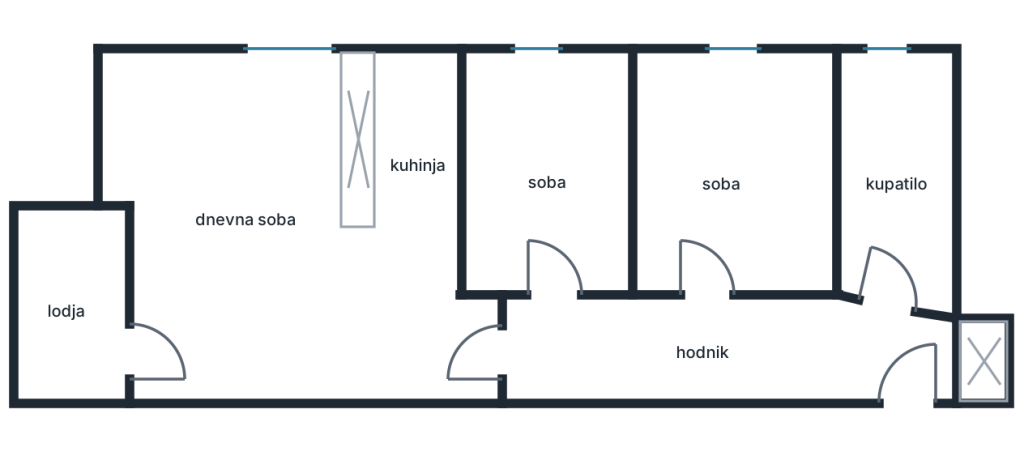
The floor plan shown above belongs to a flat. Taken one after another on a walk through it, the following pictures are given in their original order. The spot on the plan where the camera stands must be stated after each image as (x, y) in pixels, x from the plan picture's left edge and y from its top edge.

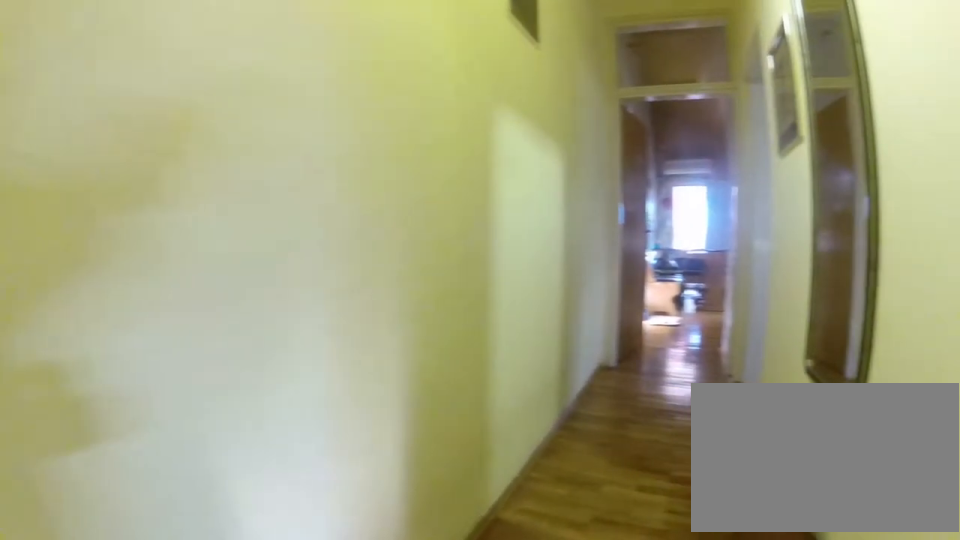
(712, 317)
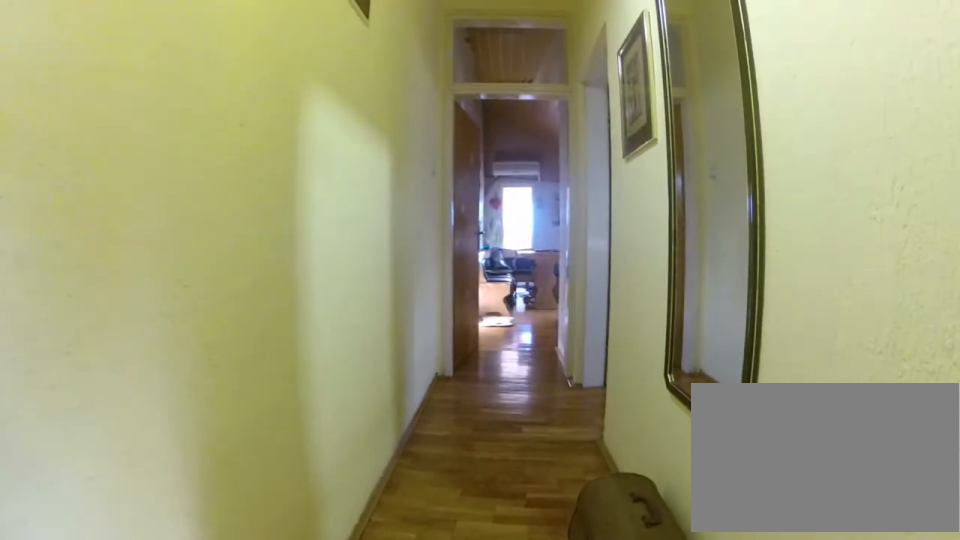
(700, 340)
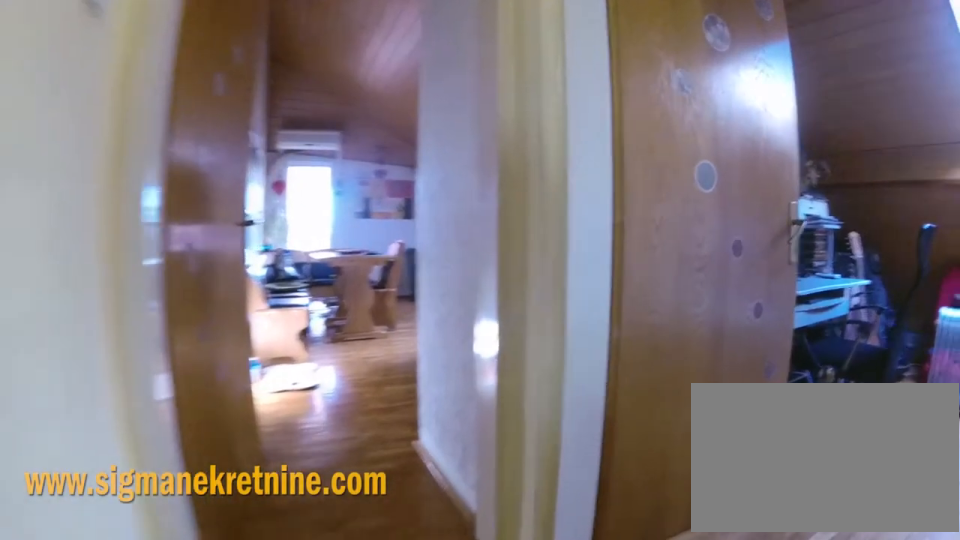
(586, 341)
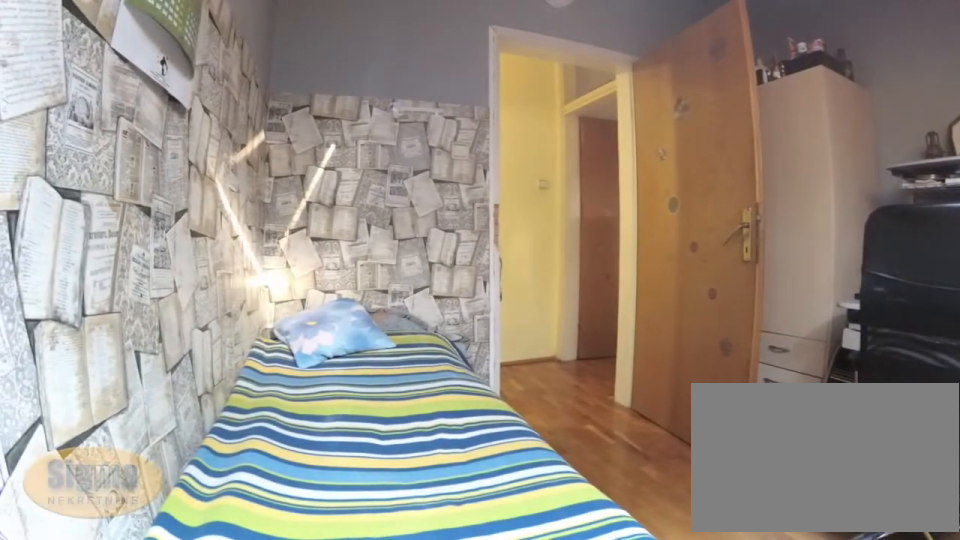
(589, 100)
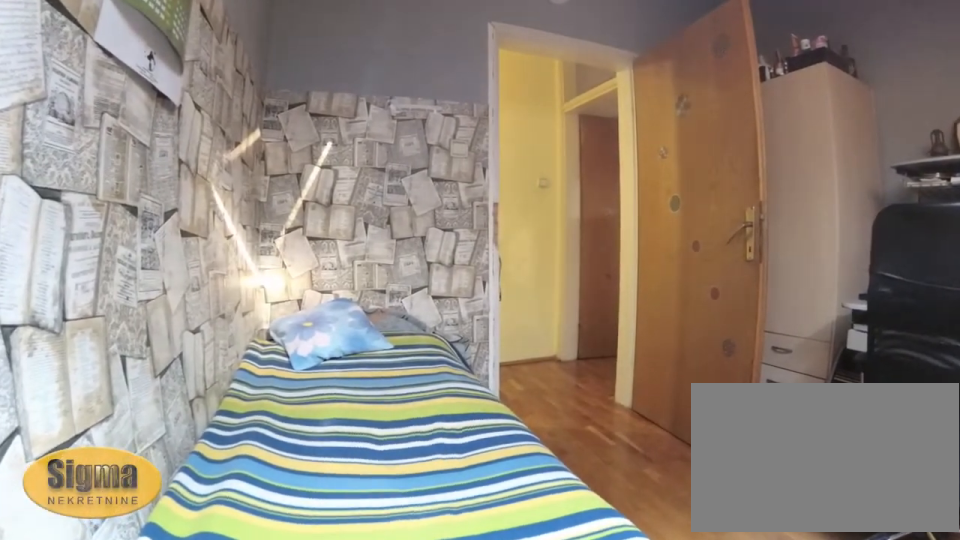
(584, 108)
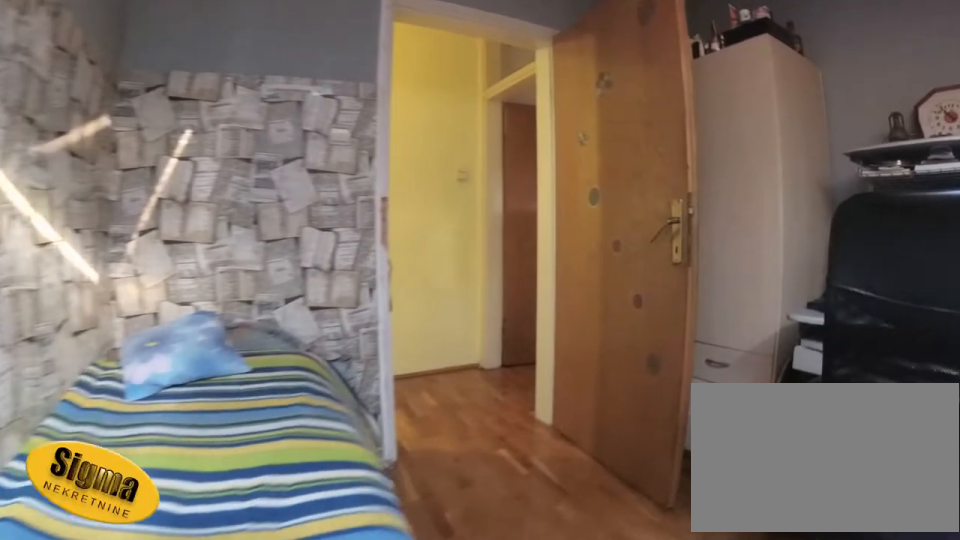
(571, 131)
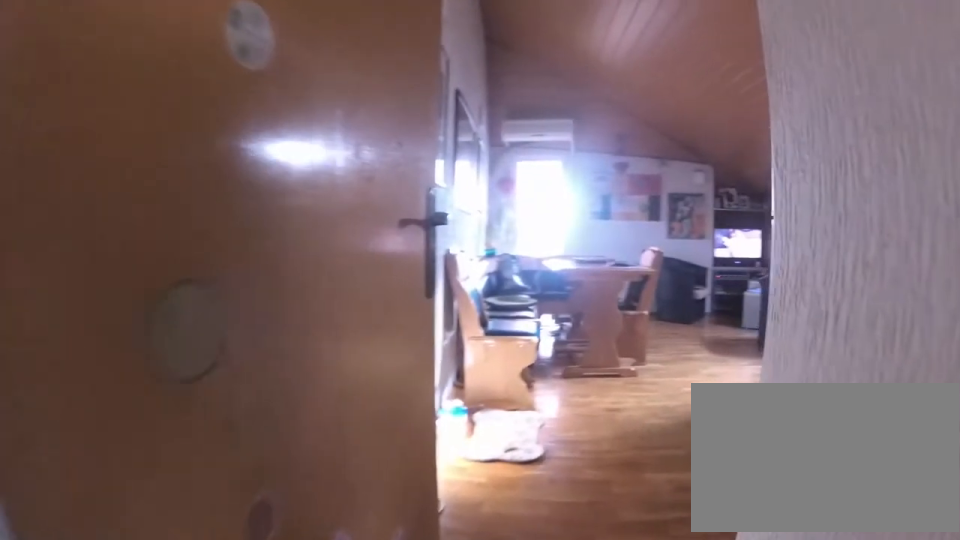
(548, 341)
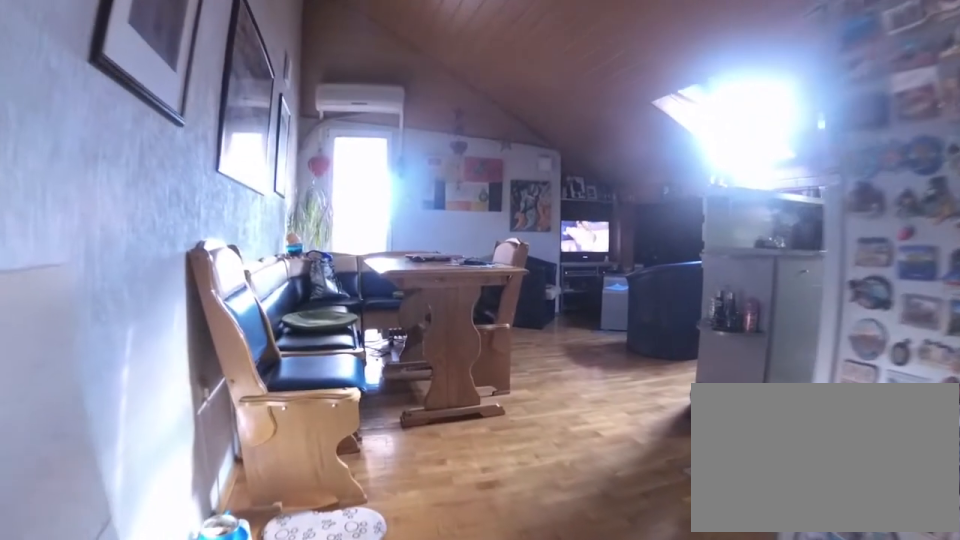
(510, 355)
